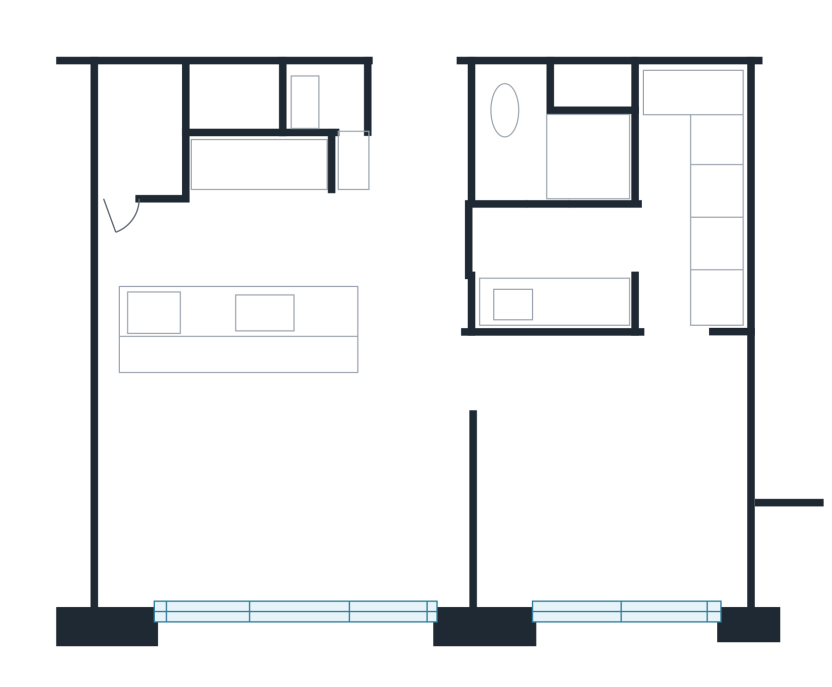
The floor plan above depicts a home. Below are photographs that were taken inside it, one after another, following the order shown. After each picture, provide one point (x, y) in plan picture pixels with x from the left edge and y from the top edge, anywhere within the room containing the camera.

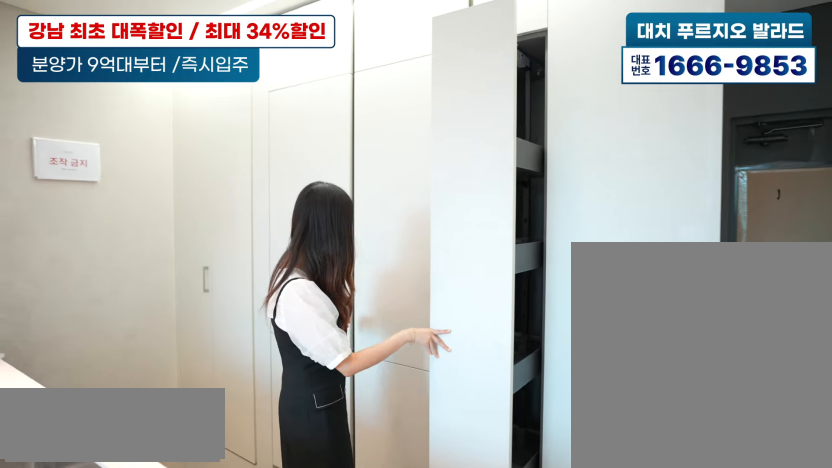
(246, 227)
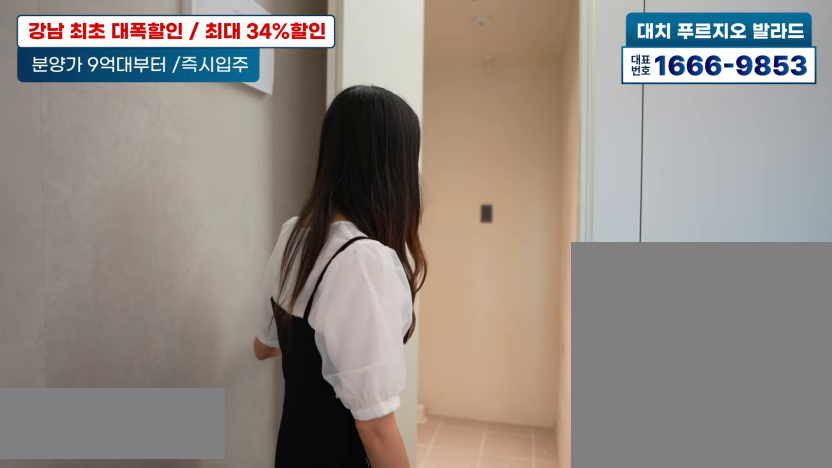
(246, 228)
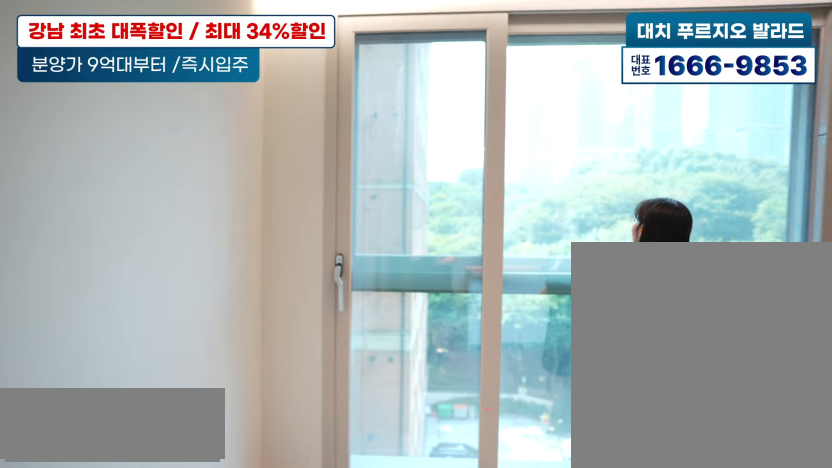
(273, 492)
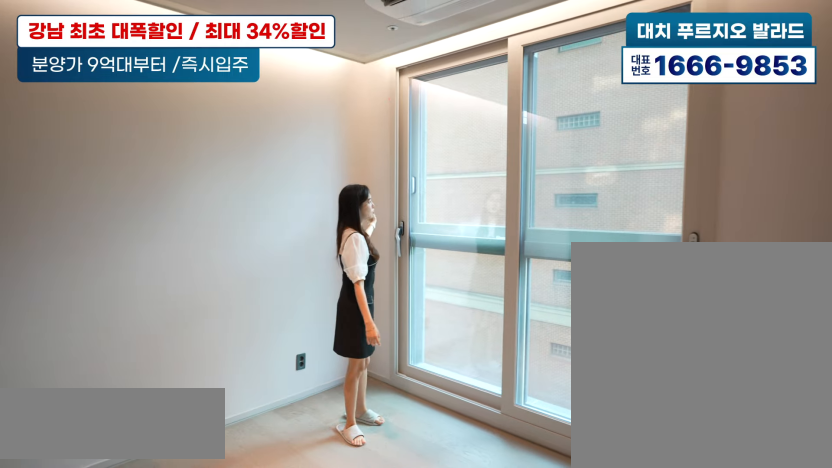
(617, 486)
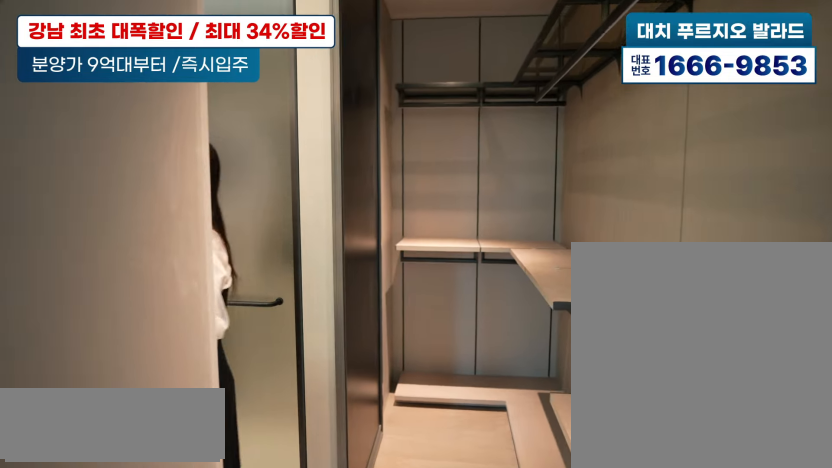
(630, 214)
